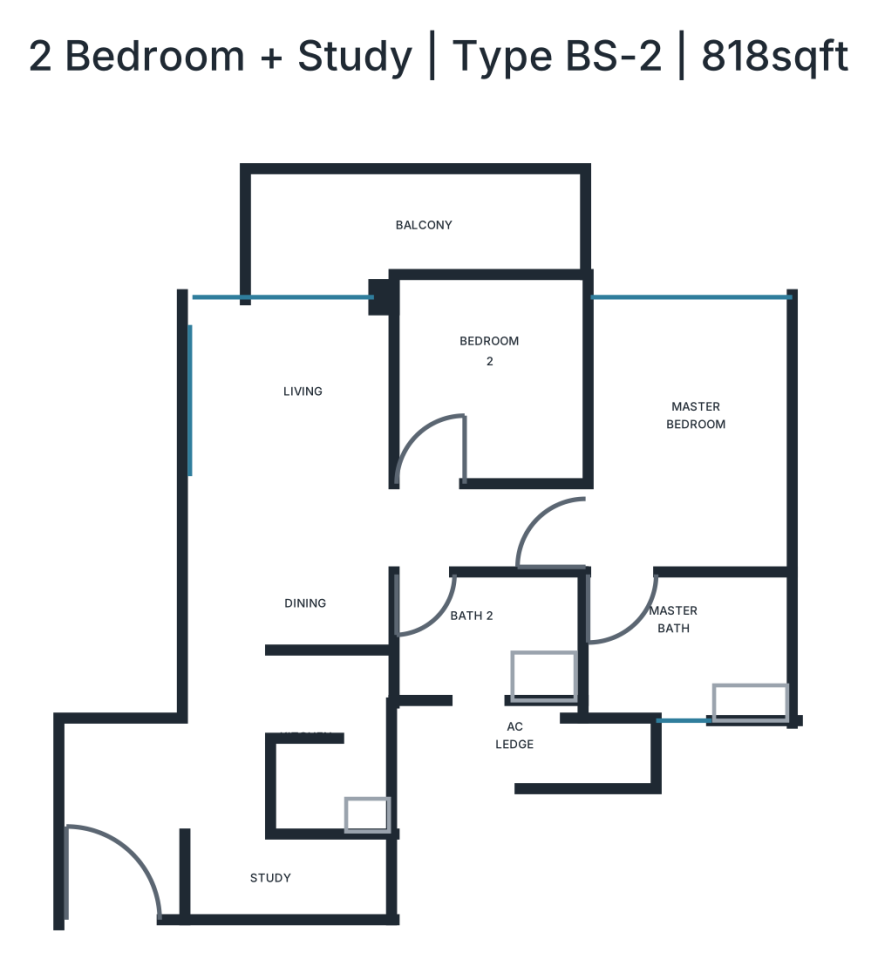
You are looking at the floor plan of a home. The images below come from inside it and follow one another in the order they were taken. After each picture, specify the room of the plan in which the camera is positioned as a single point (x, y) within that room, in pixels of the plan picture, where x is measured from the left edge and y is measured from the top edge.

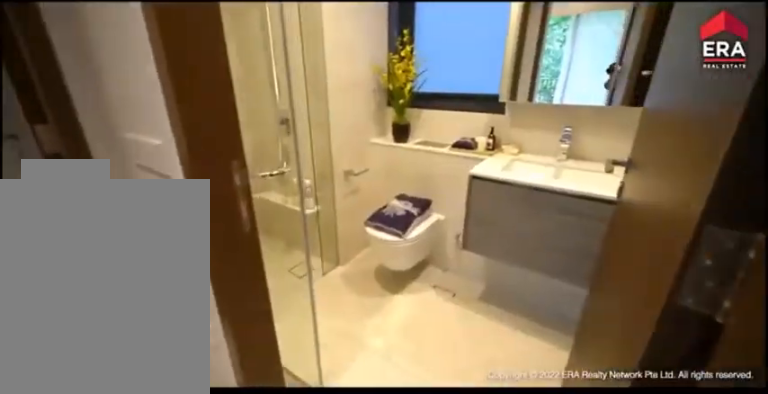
(472, 627)
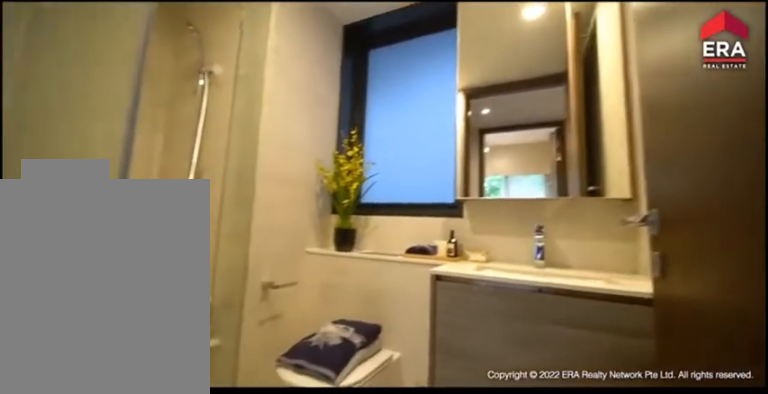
(472, 627)
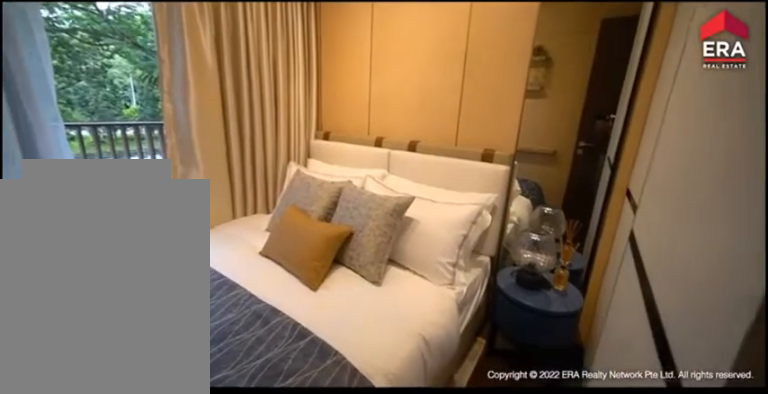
(485, 382)
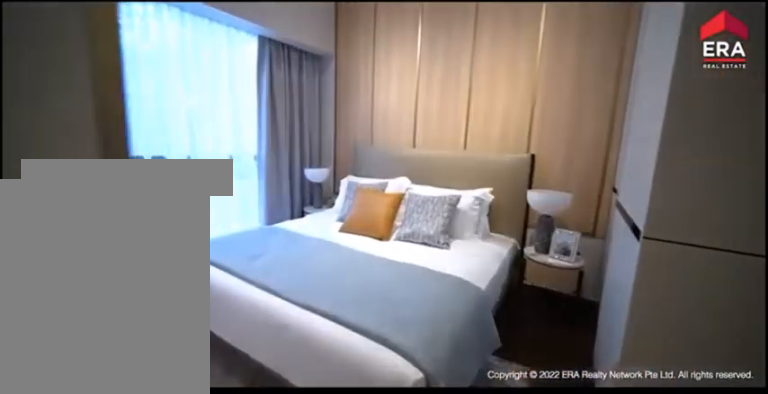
(689, 441)
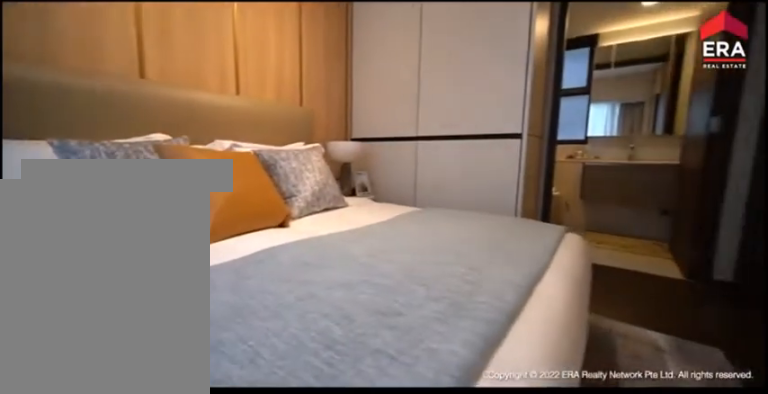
(688, 441)
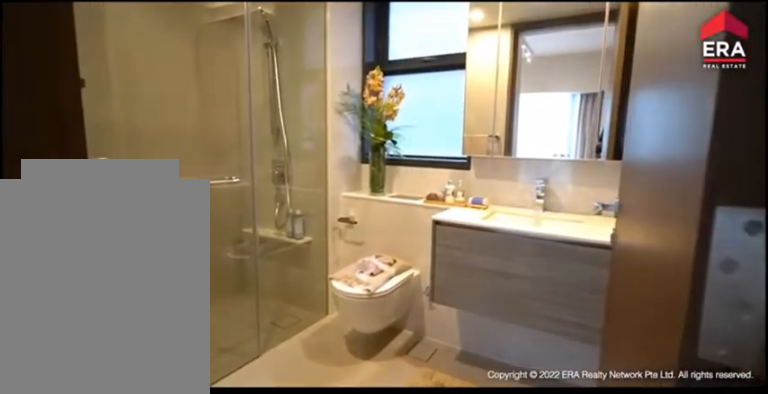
(673, 638)
